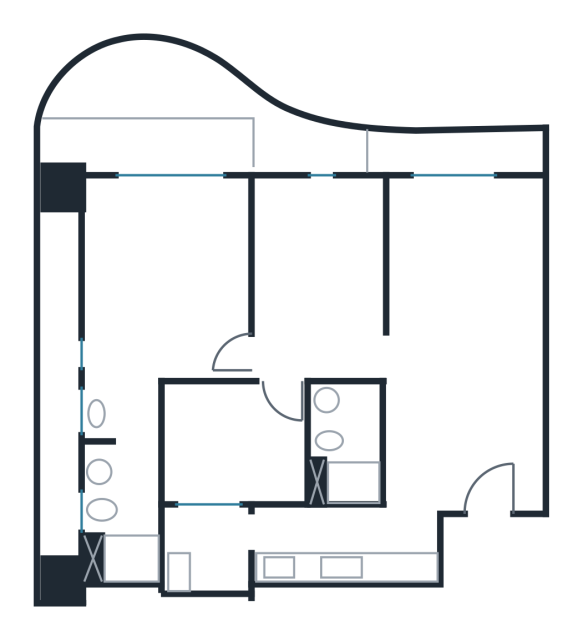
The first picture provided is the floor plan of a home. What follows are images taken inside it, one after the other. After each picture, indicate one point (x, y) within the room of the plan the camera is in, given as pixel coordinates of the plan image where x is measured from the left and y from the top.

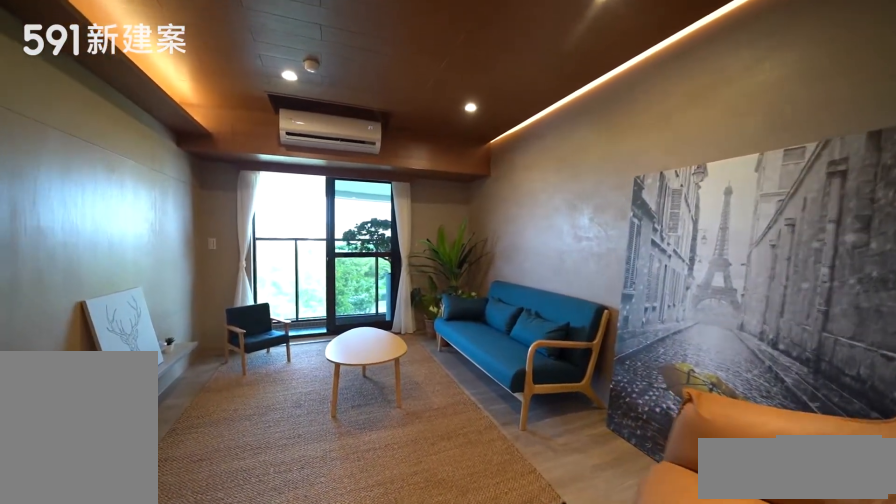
(463, 268)
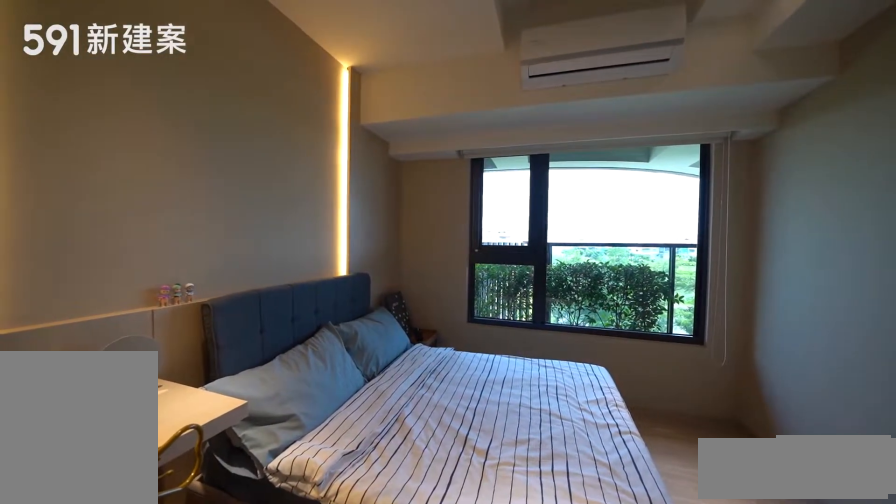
(316, 252)
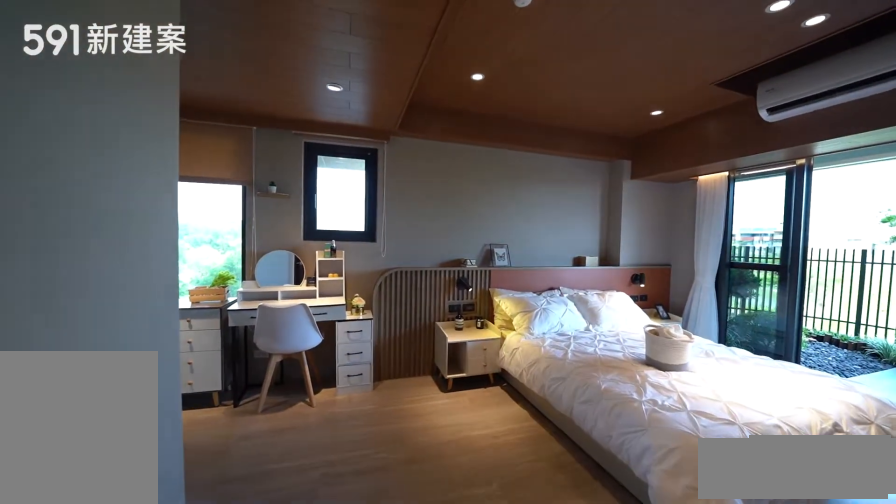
(159, 291)
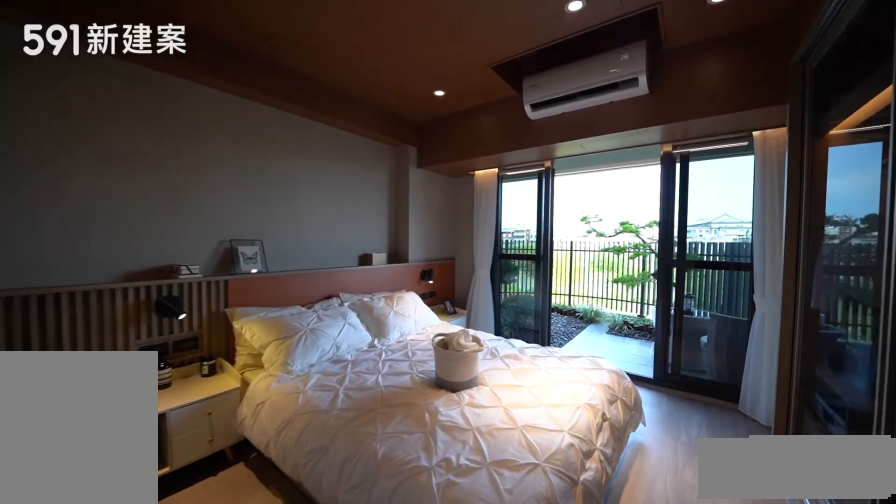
(159, 291)
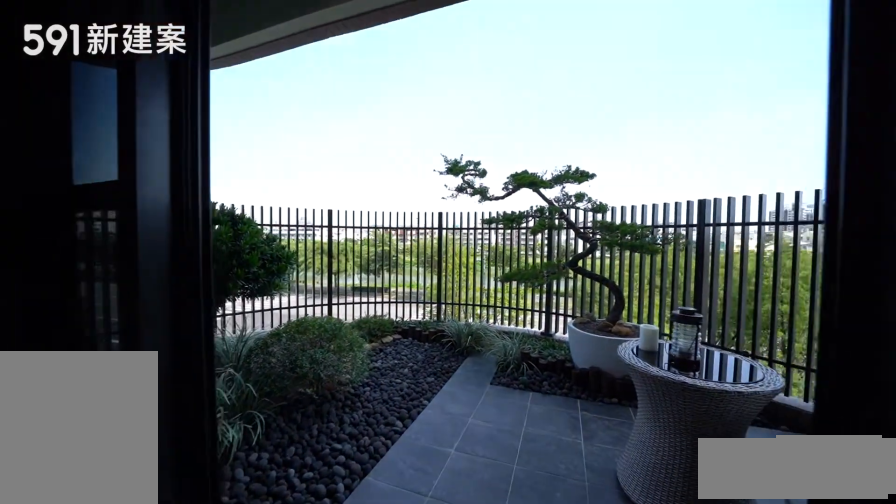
(182, 120)
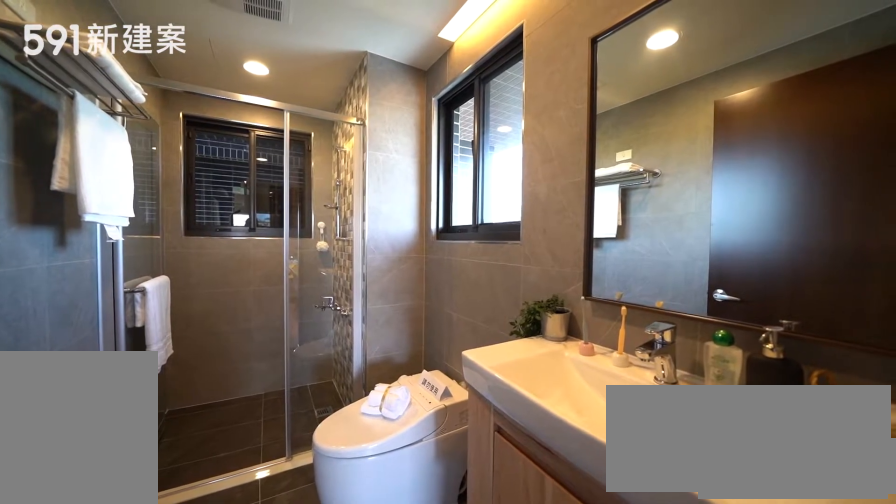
(118, 521)
